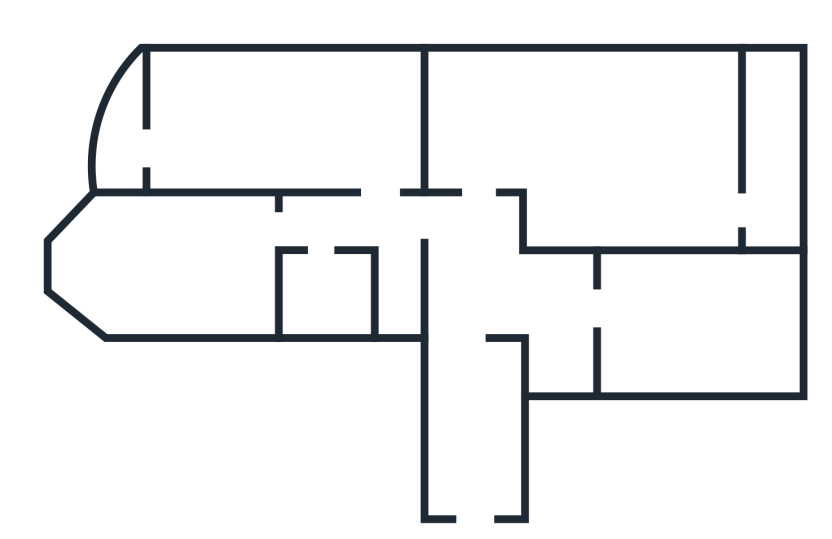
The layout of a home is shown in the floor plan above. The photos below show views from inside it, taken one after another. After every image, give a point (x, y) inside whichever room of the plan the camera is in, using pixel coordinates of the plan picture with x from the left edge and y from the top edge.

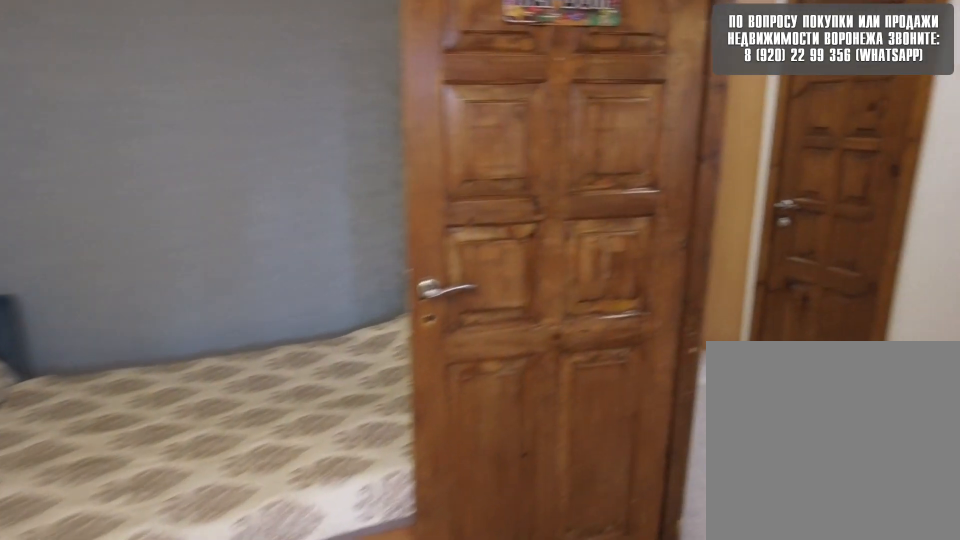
(316, 162)
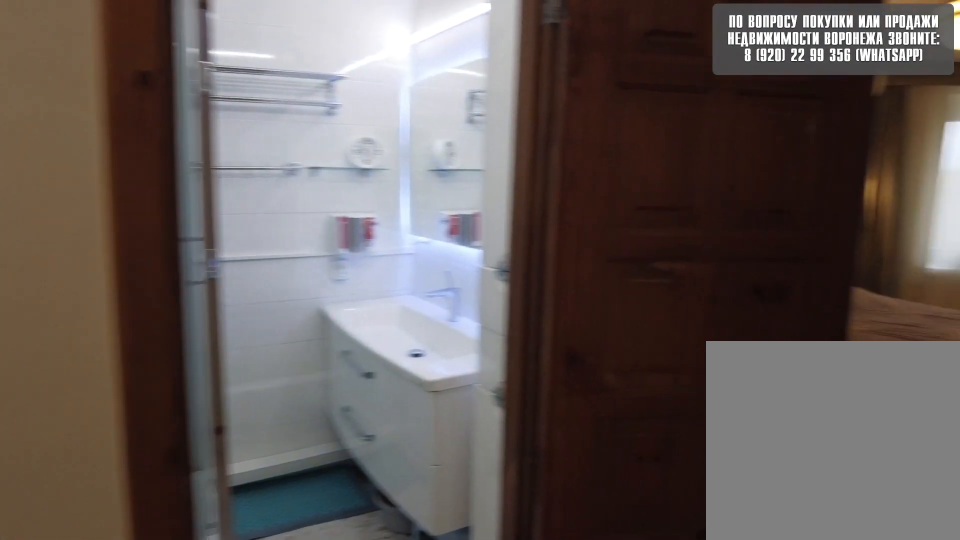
(397, 208)
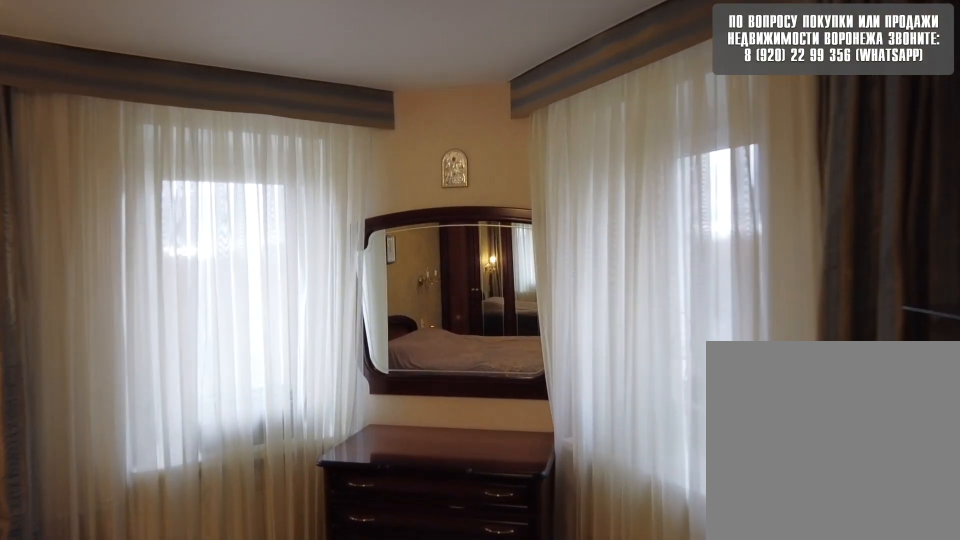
(193, 258)
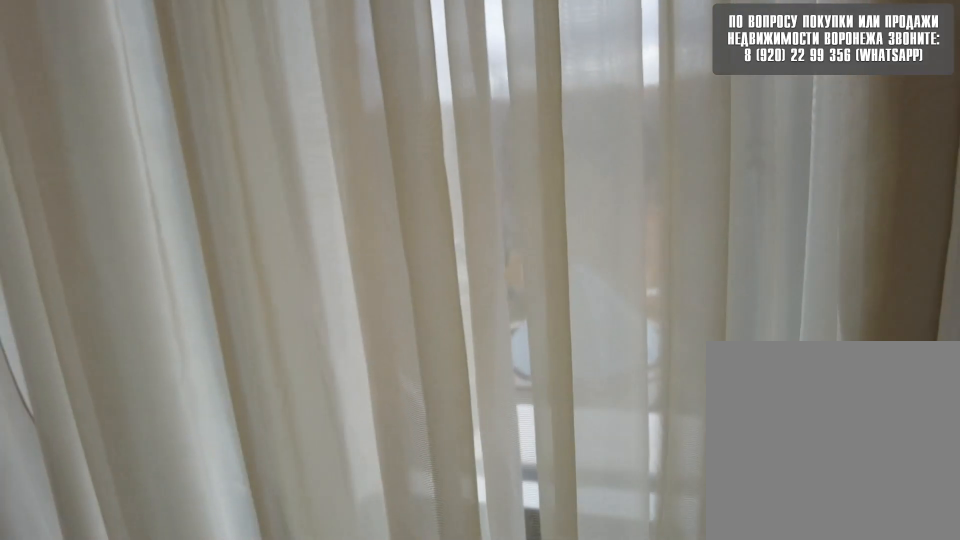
(193, 258)
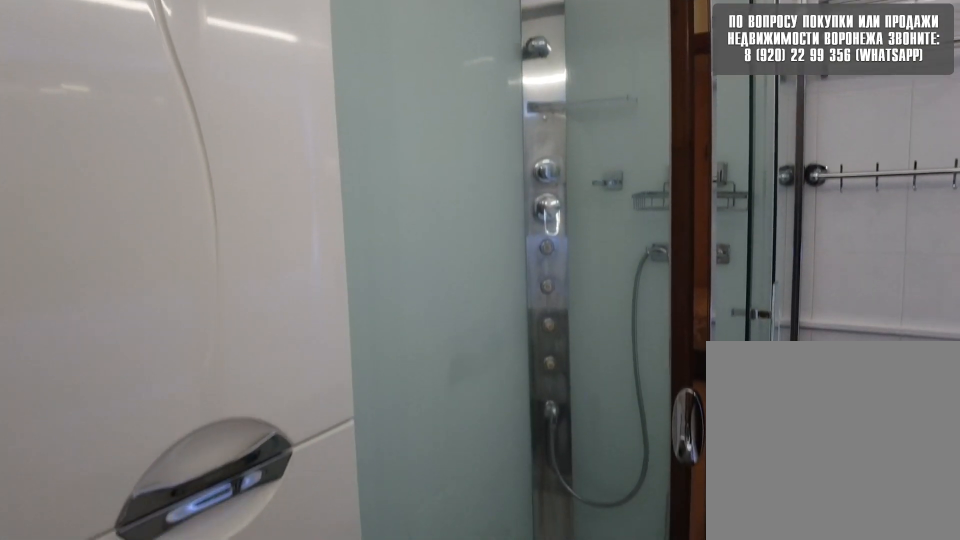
(320, 243)
